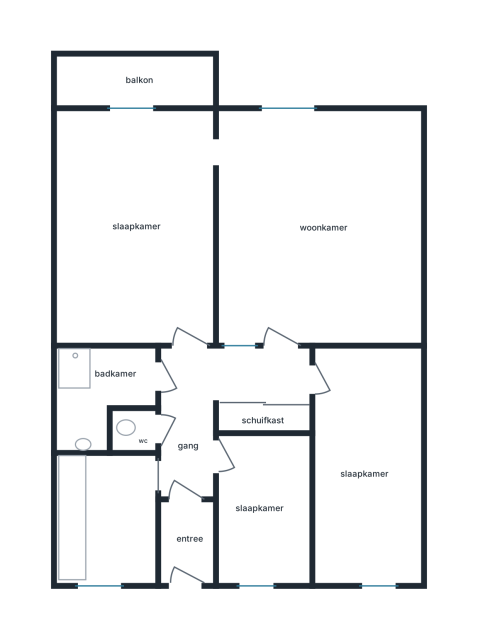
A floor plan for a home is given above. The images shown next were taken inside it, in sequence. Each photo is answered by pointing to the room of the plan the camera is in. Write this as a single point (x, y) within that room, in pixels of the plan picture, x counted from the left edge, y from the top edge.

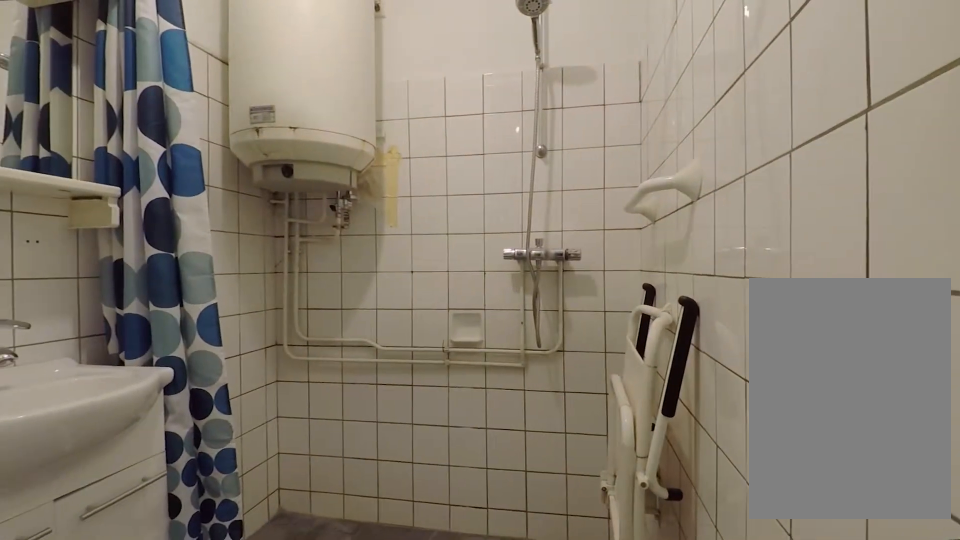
(101, 389)
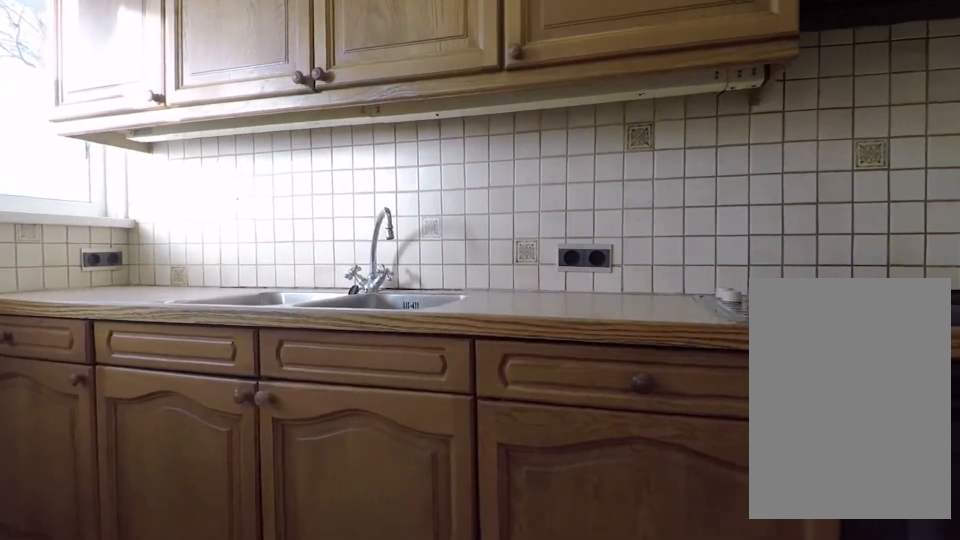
(106, 519)
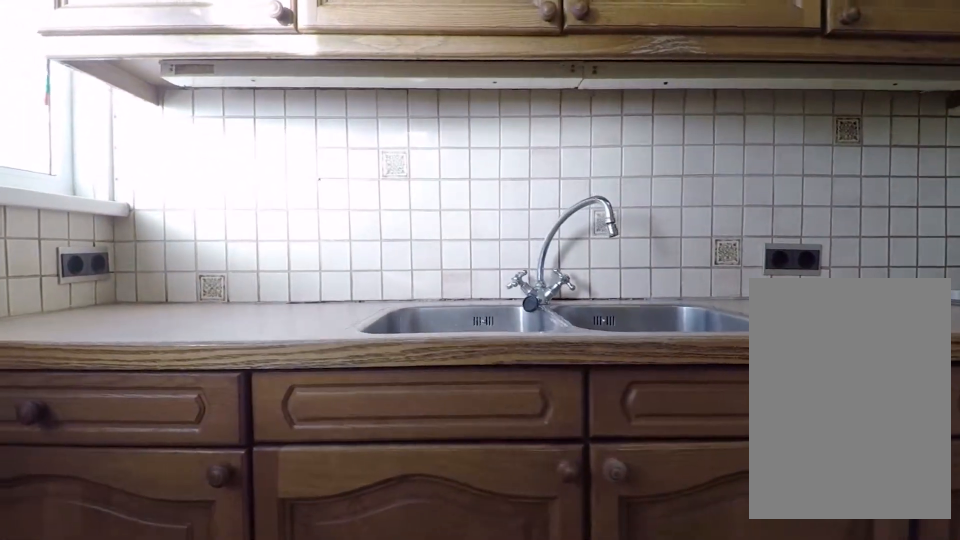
(106, 519)
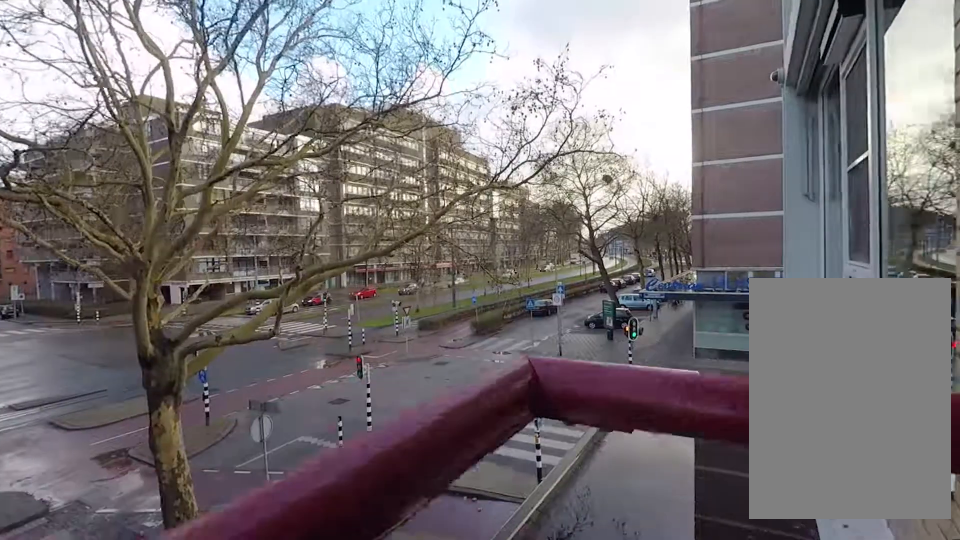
(134, 79)
